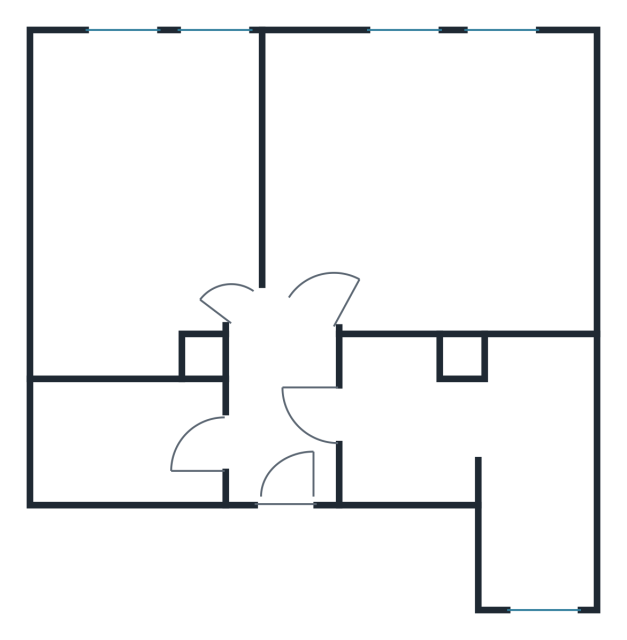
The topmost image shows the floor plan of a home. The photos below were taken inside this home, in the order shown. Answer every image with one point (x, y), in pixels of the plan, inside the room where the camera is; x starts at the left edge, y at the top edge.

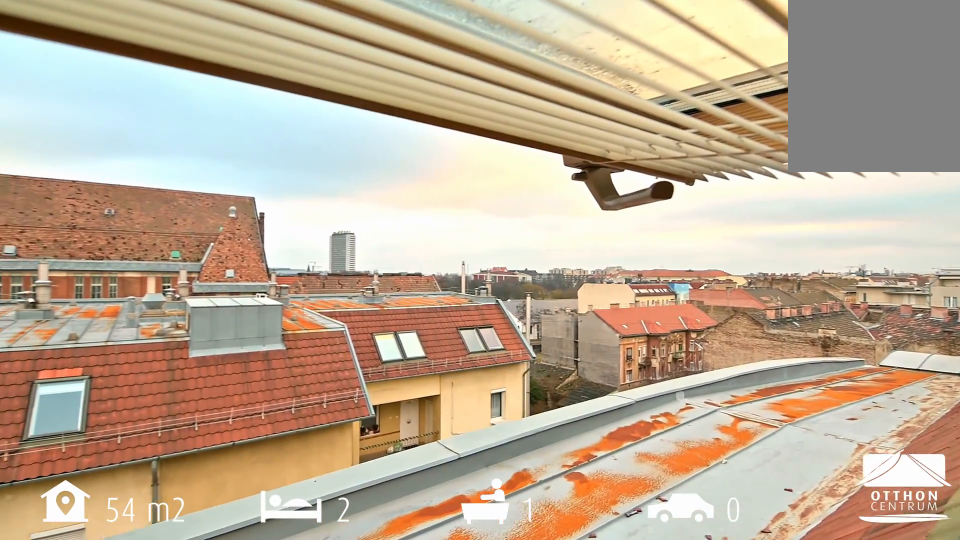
(139, 202)
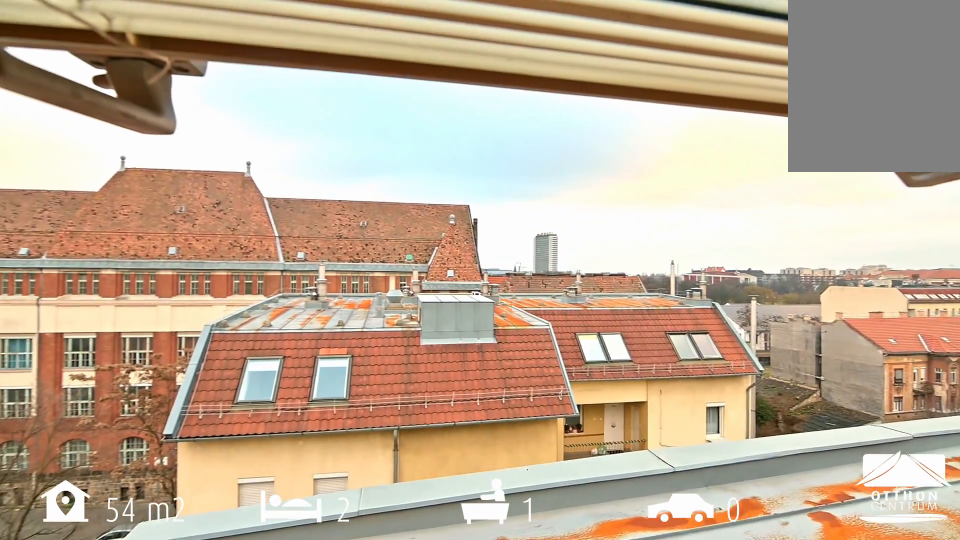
(140, 202)
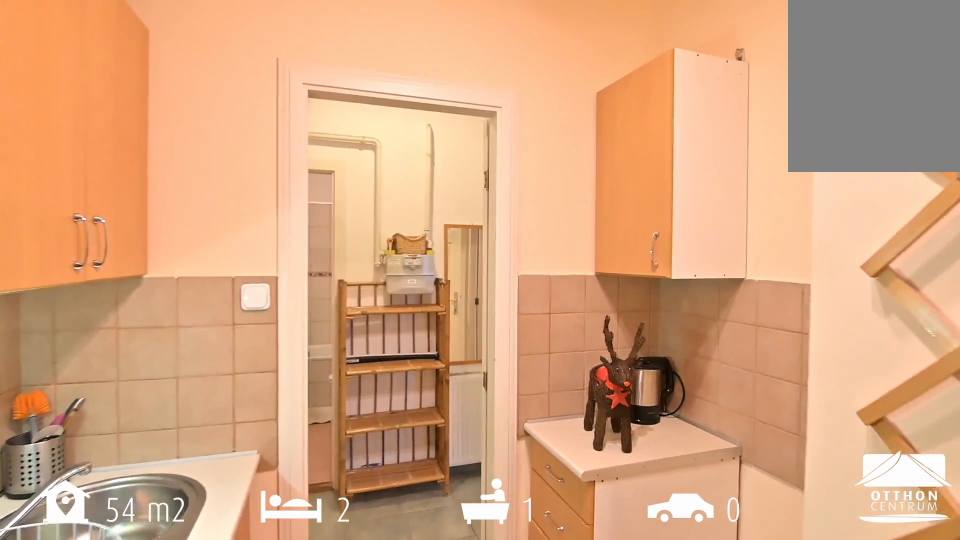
(527, 430)
